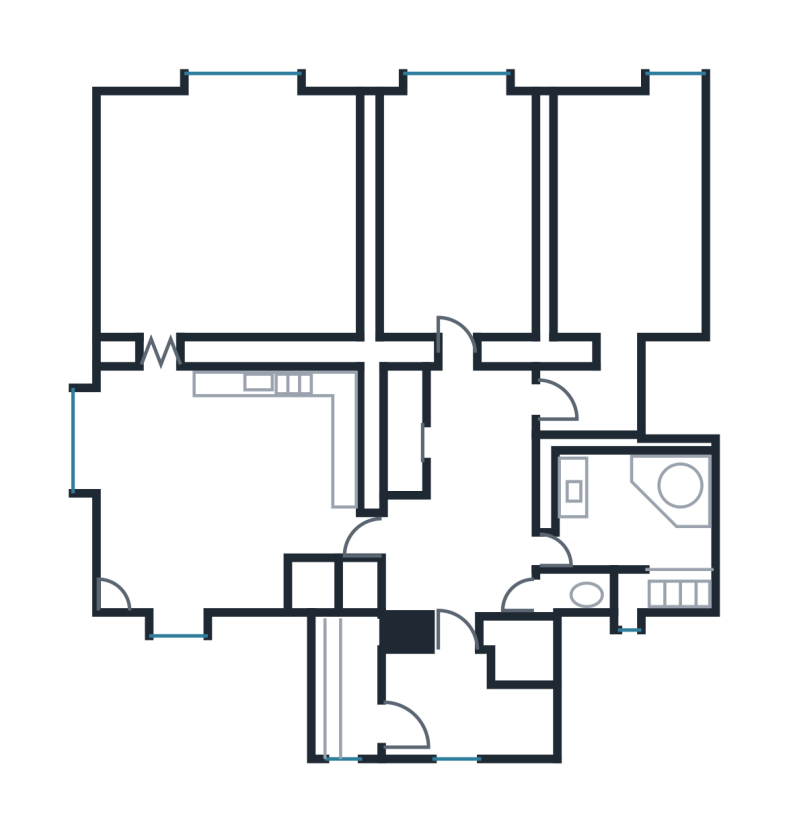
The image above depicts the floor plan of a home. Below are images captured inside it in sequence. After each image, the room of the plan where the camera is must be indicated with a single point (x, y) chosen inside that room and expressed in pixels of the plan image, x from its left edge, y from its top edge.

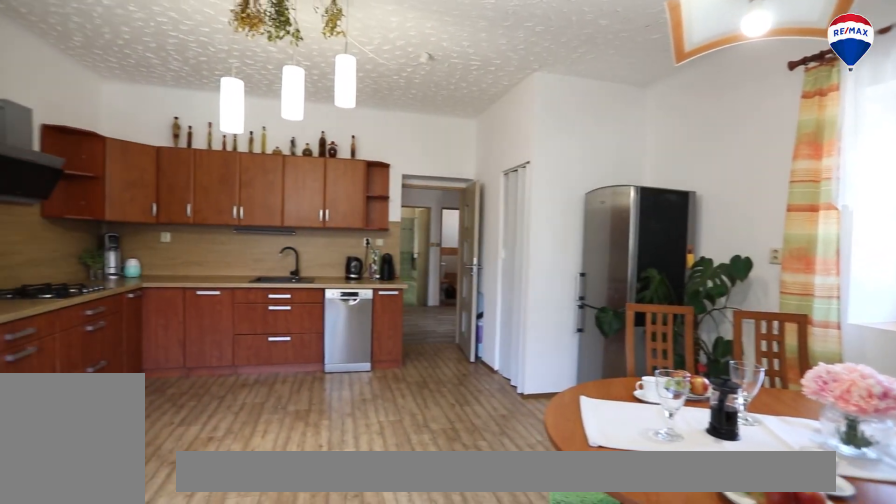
(222, 488)
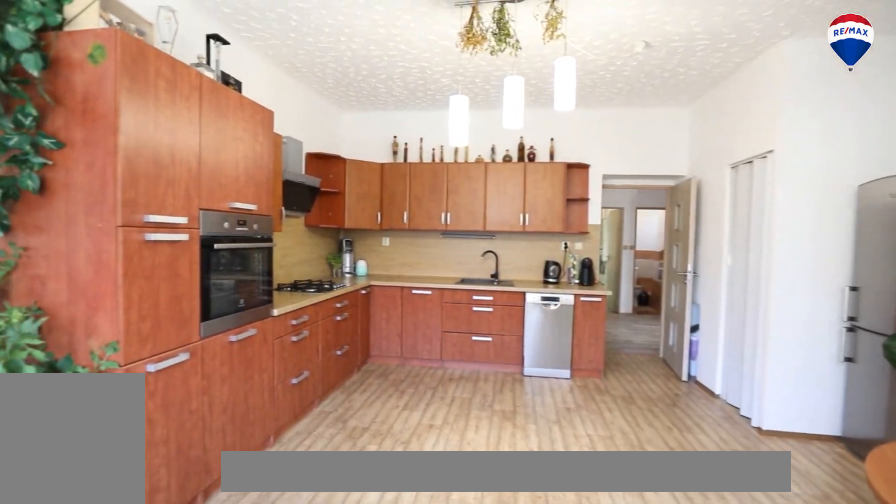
(222, 489)
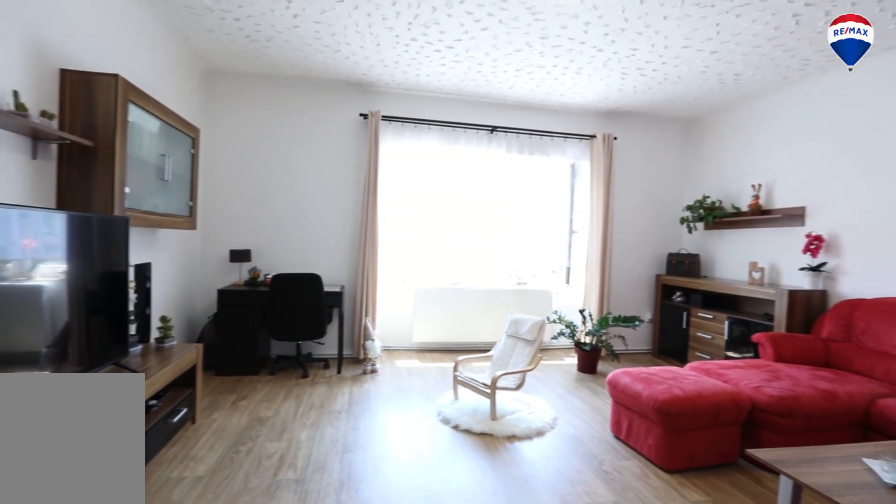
(250, 223)
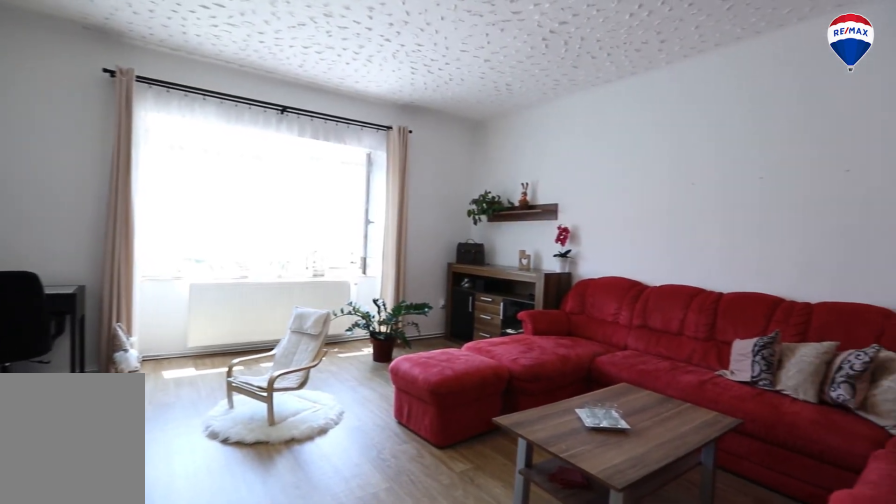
(249, 223)
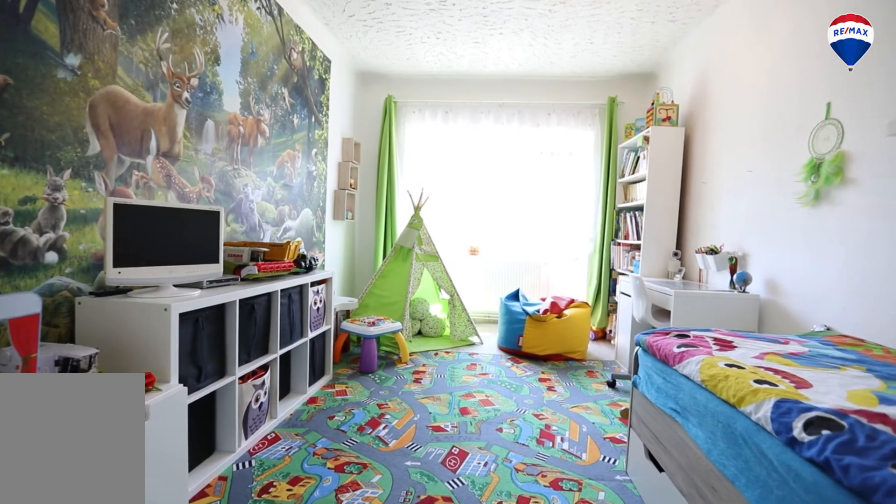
(460, 222)
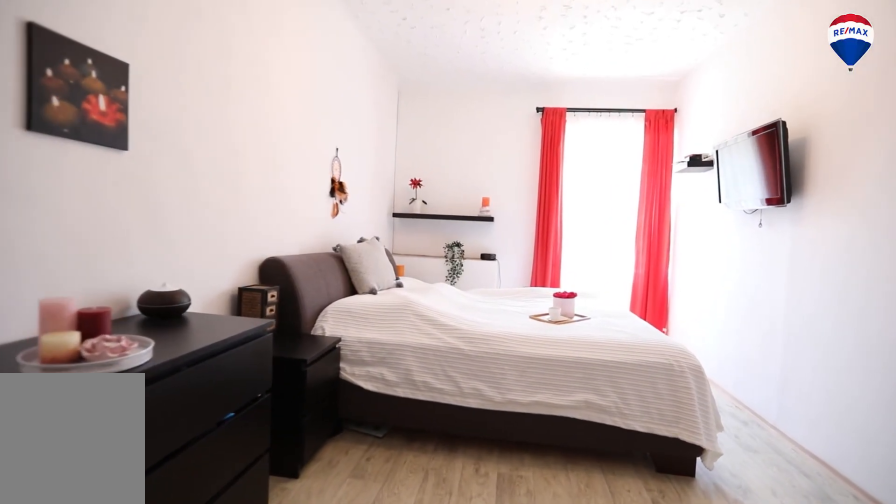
(620, 223)
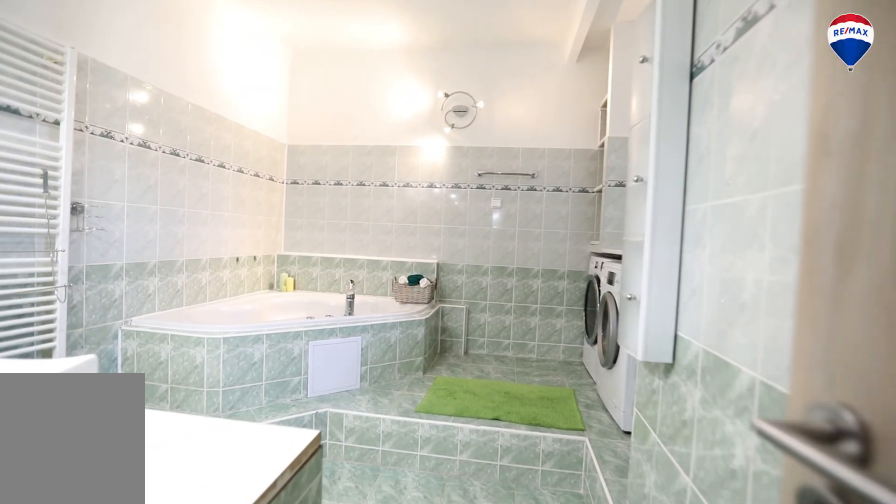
(635, 528)
